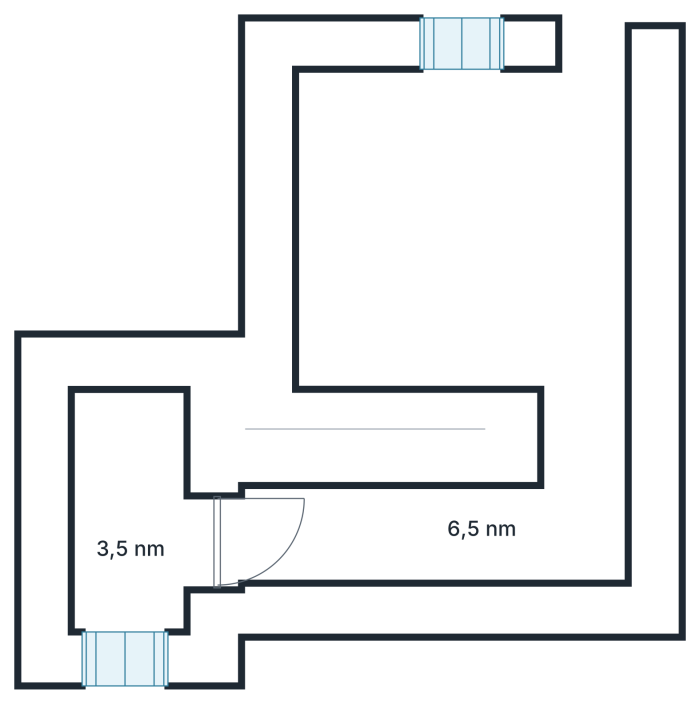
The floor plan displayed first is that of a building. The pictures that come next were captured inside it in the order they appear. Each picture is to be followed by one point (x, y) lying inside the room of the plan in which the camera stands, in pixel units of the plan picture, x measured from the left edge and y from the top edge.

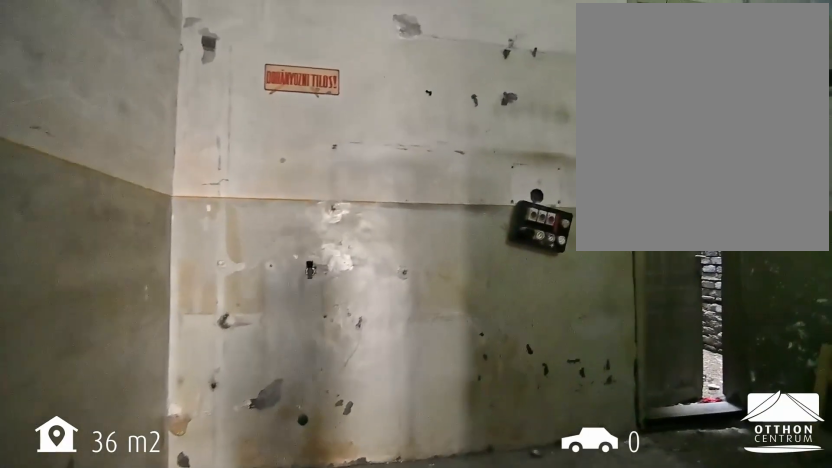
(435, 532)
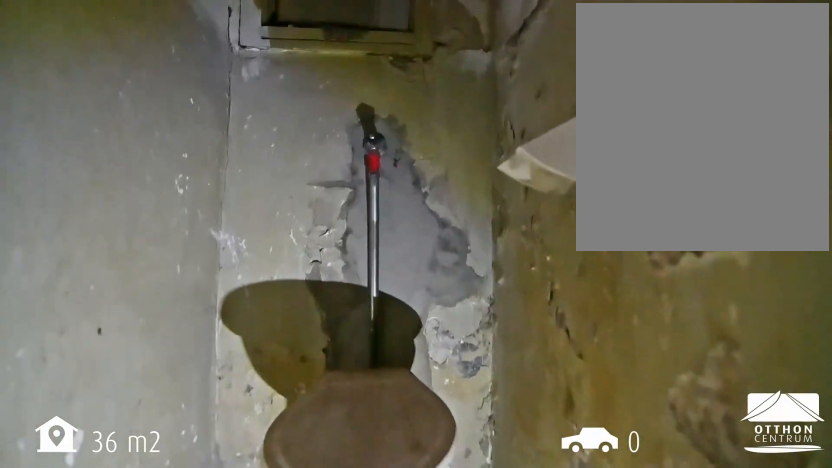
(130, 514)
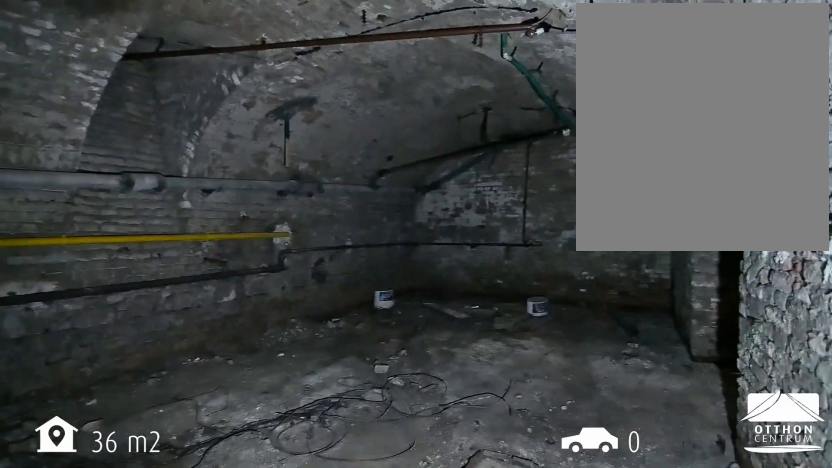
(467, 218)
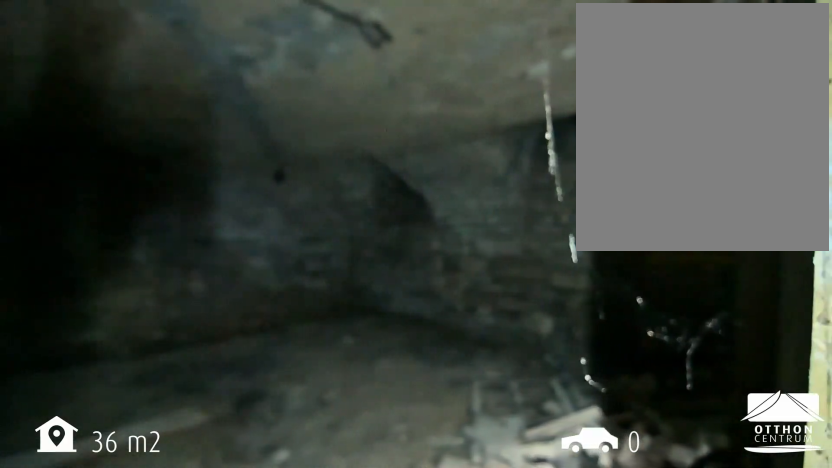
(467, 218)
